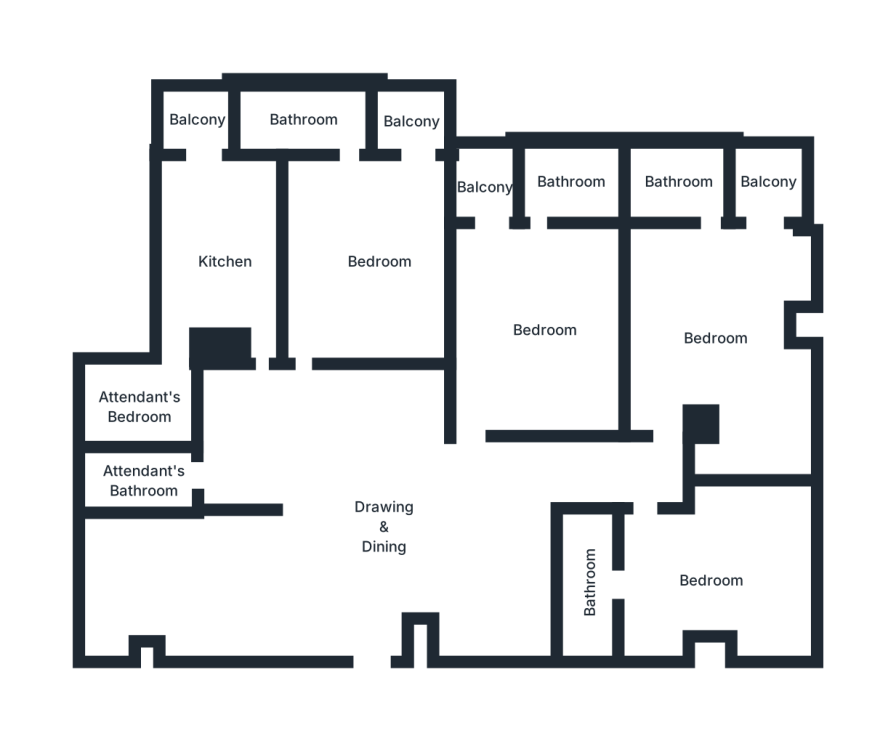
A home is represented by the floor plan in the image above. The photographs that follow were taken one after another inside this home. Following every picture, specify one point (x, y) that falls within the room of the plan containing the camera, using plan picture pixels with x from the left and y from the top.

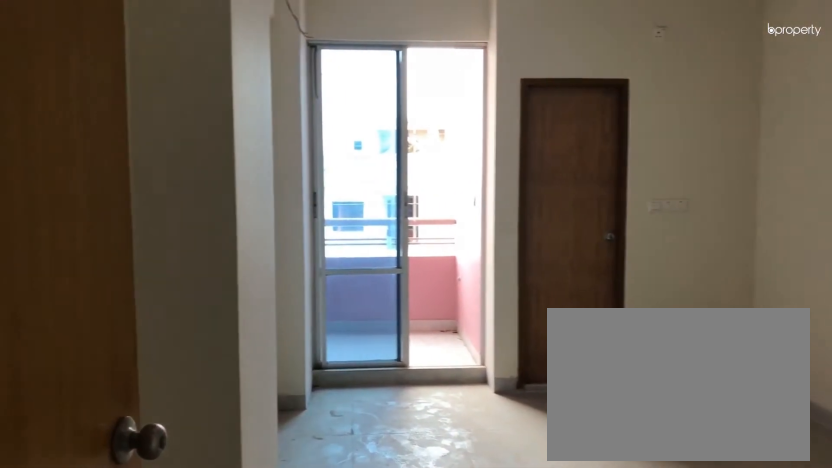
(545, 333)
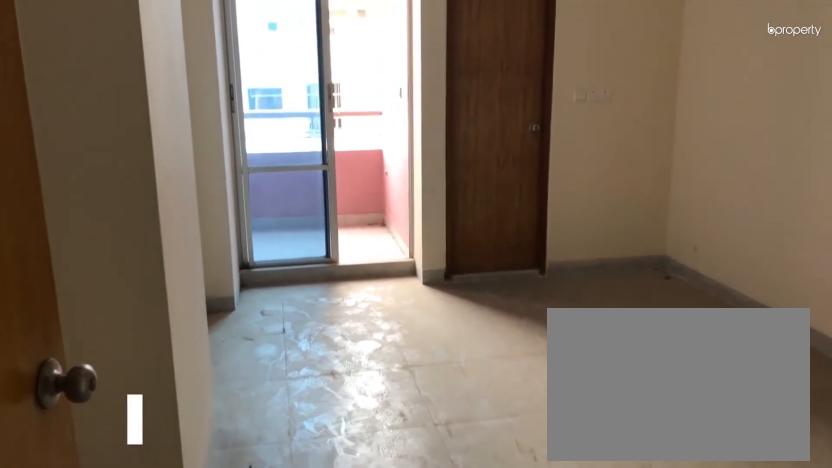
(545, 333)
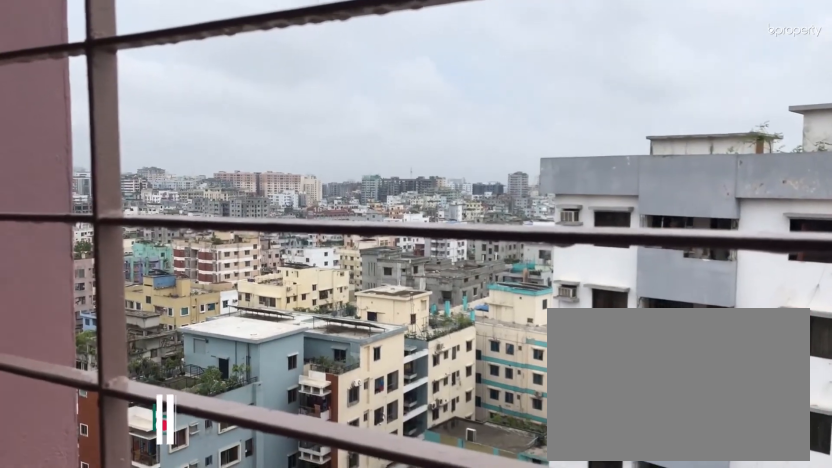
(486, 191)
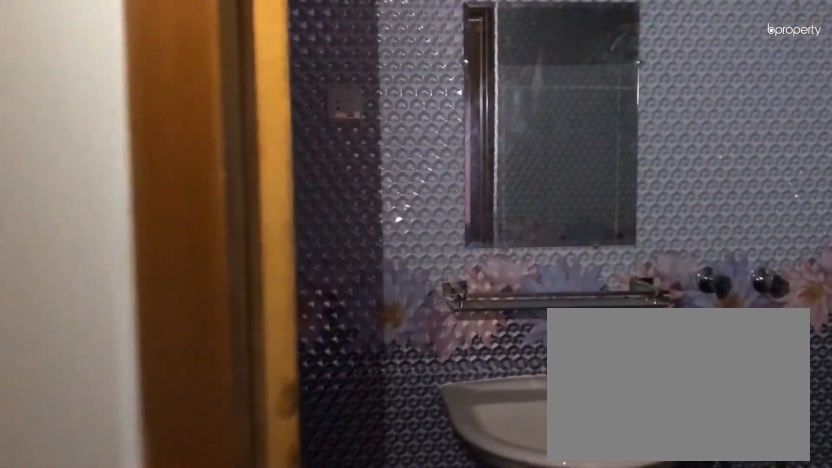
(590, 583)
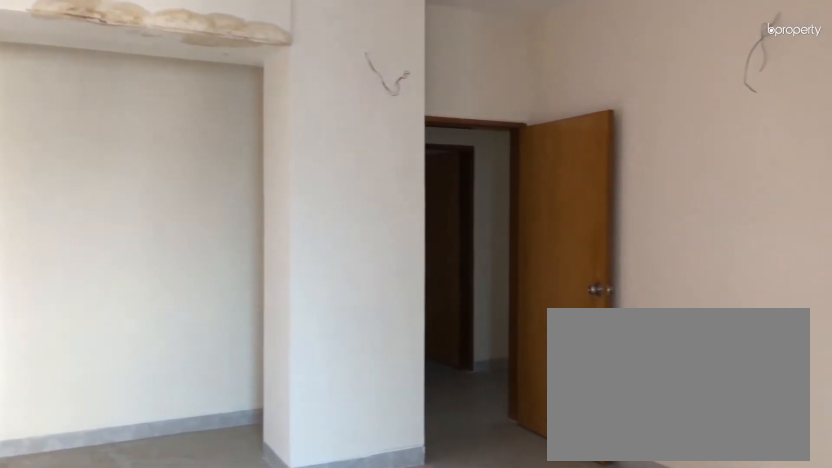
(717, 337)
